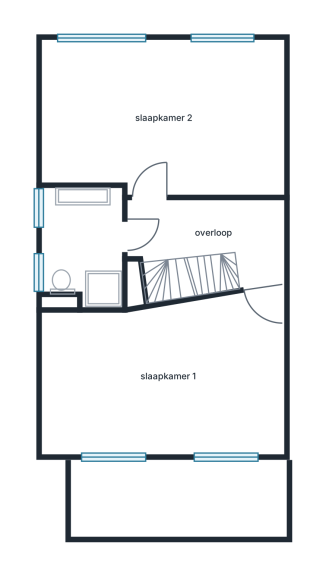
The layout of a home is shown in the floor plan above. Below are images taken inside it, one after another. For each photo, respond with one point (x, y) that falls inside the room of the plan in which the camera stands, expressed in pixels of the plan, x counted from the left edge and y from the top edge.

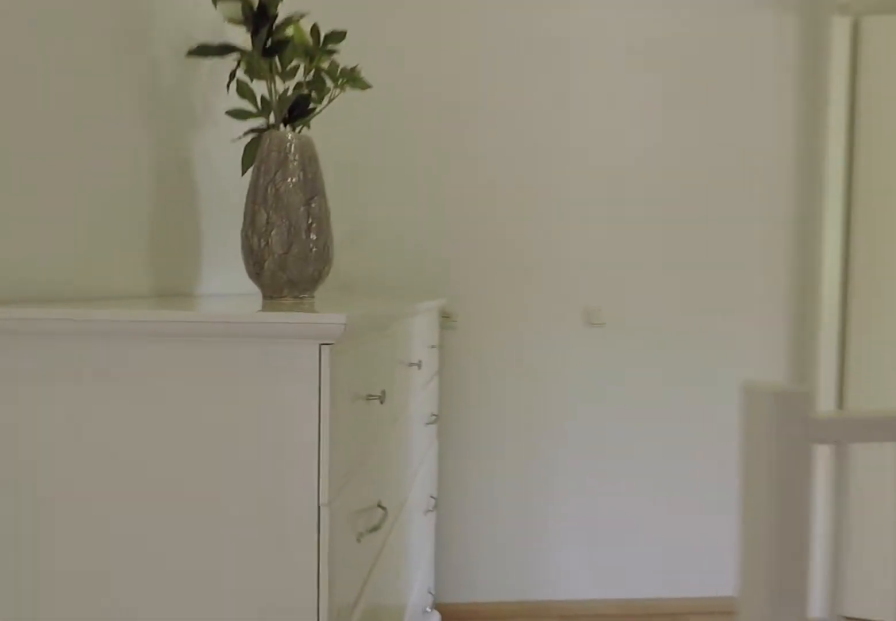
(208, 234)
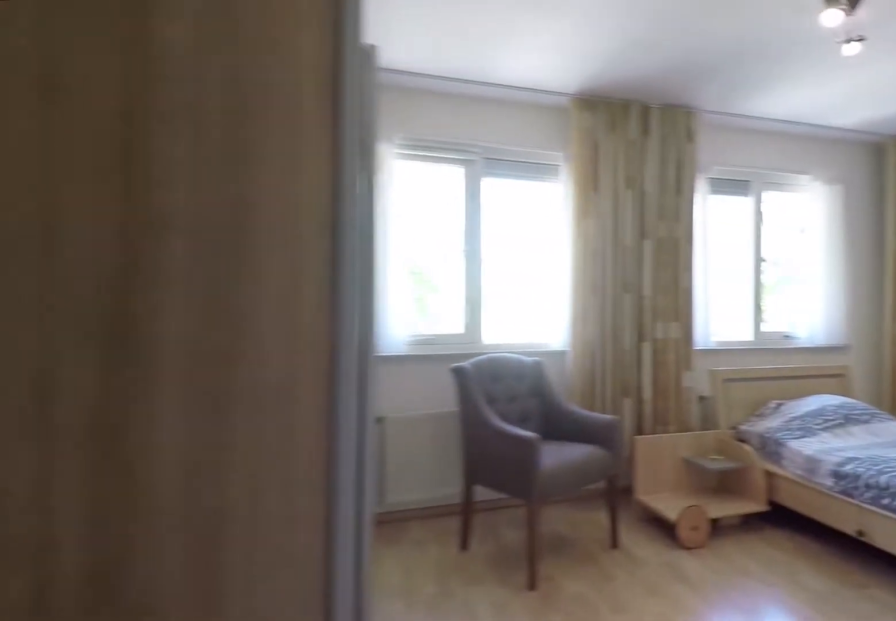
(171, 364)
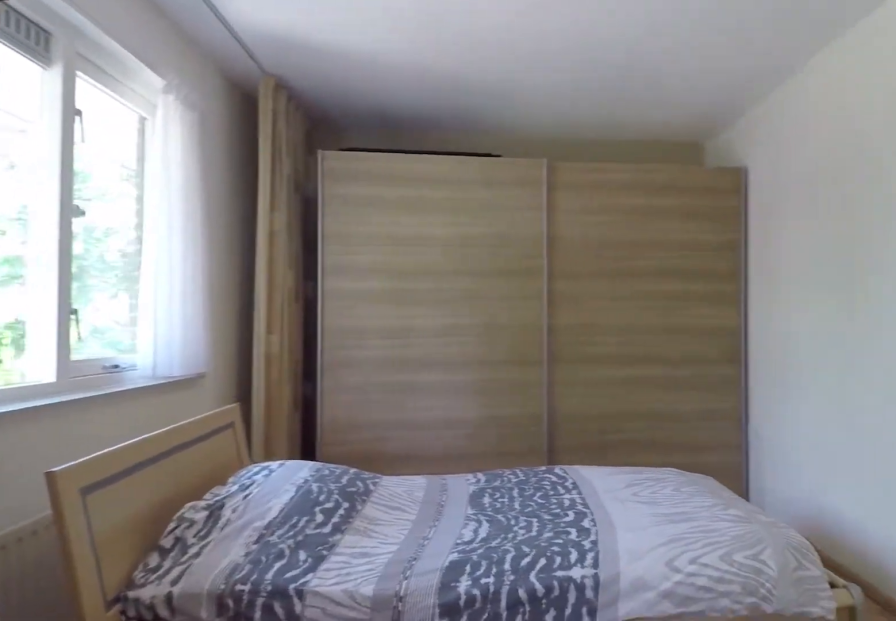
(171, 364)
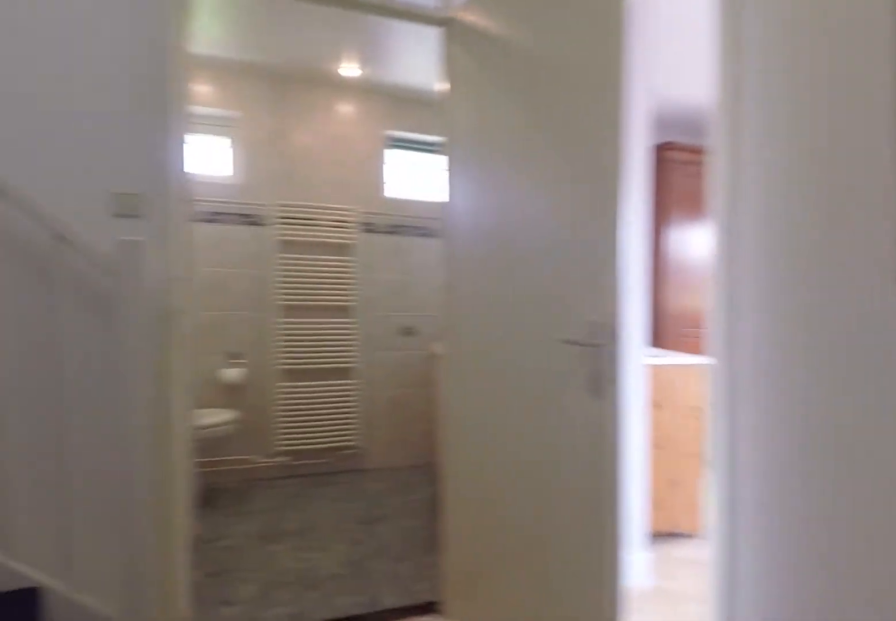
(207, 235)
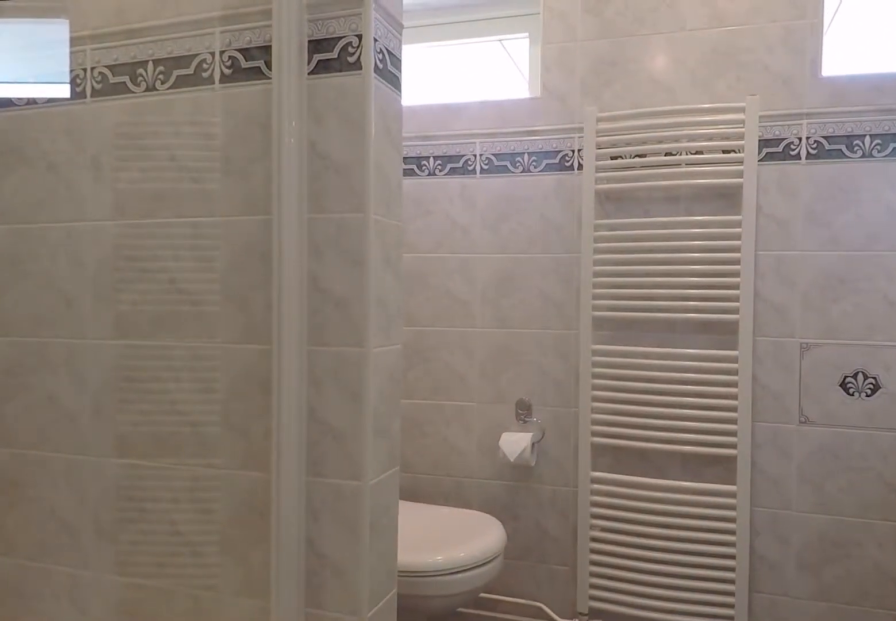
(85, 244)
